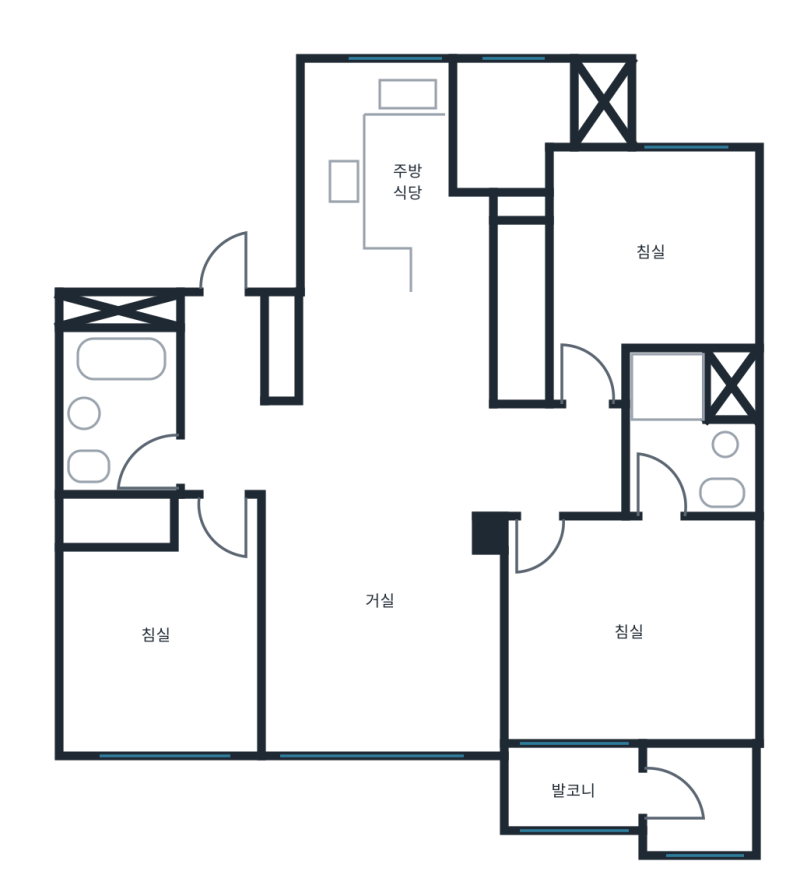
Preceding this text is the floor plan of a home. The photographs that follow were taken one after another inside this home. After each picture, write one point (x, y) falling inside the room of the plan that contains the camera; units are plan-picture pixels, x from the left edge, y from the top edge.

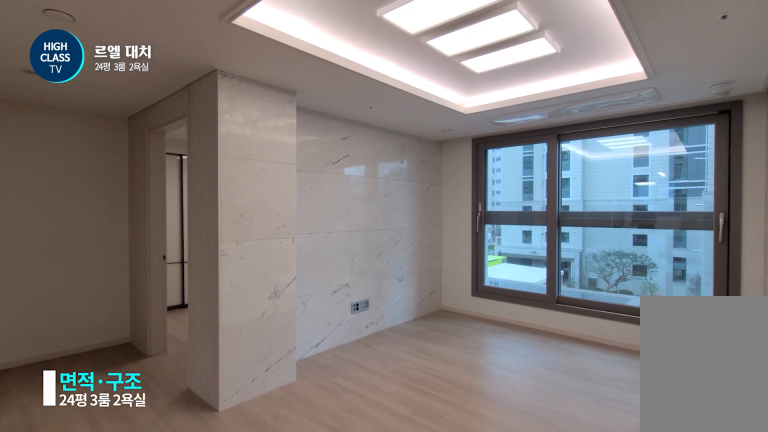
(381, 578)
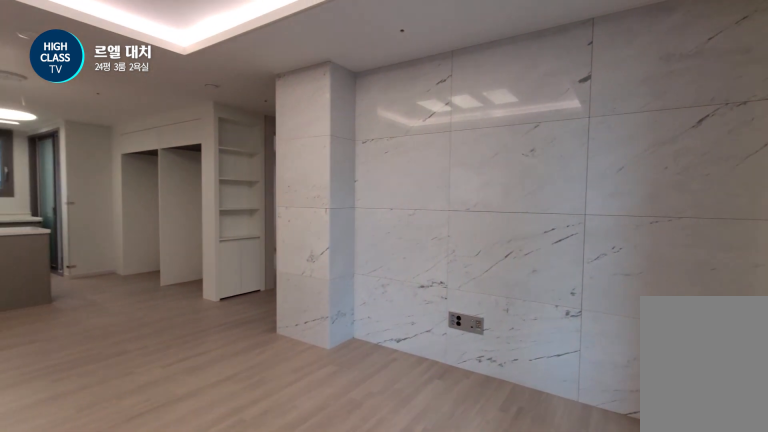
(381, 578)
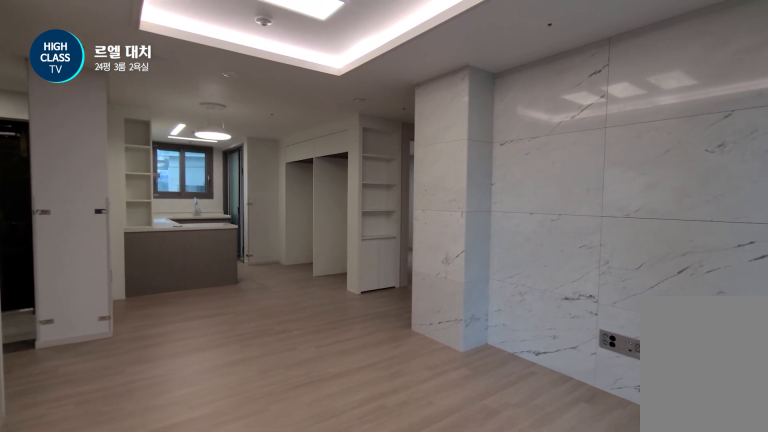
(381, 578)
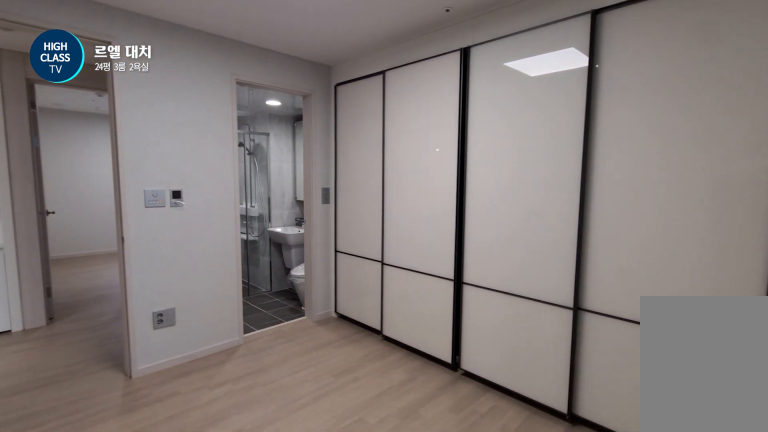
(619, 664)
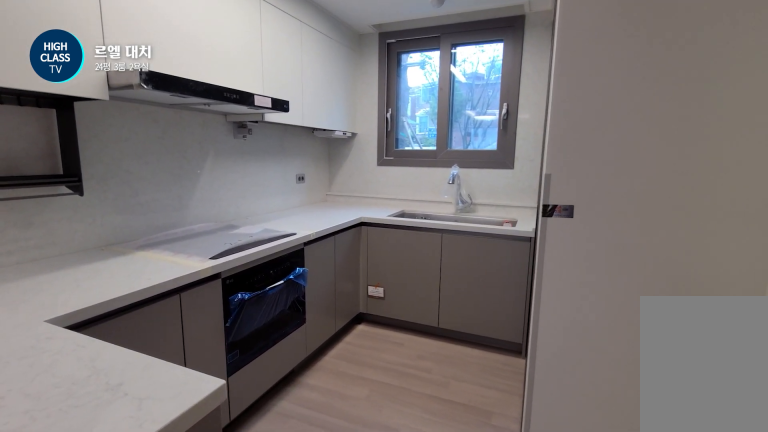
(408, 249)
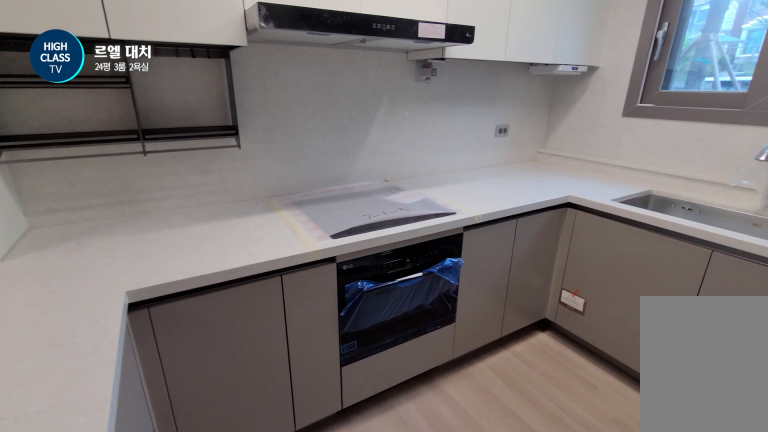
(408, 249)
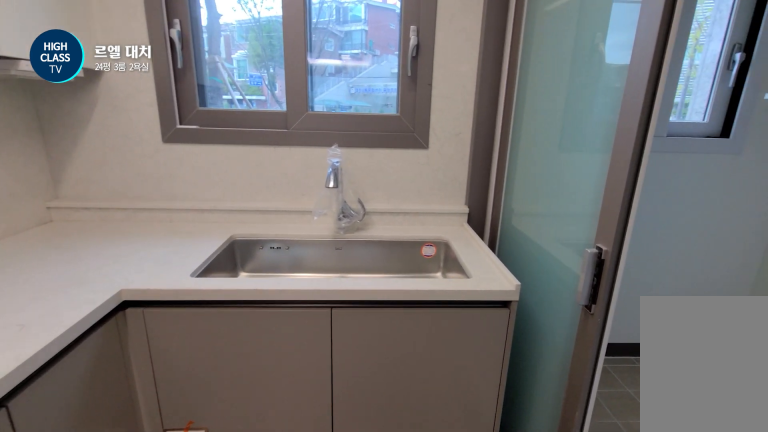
(408, 249)
